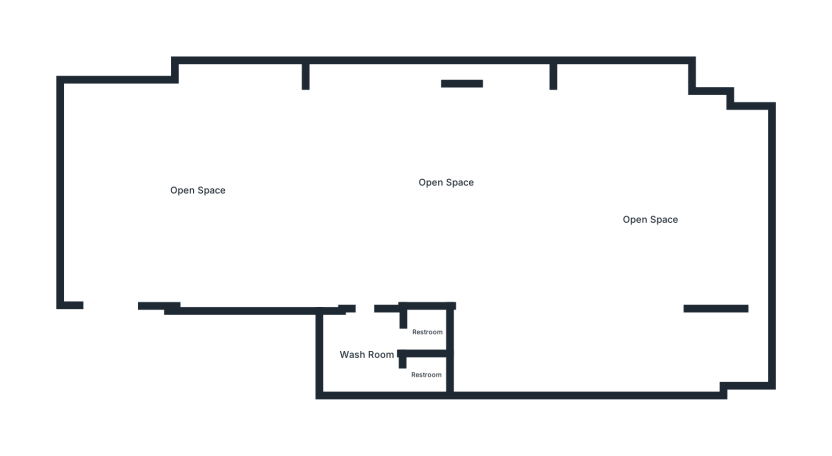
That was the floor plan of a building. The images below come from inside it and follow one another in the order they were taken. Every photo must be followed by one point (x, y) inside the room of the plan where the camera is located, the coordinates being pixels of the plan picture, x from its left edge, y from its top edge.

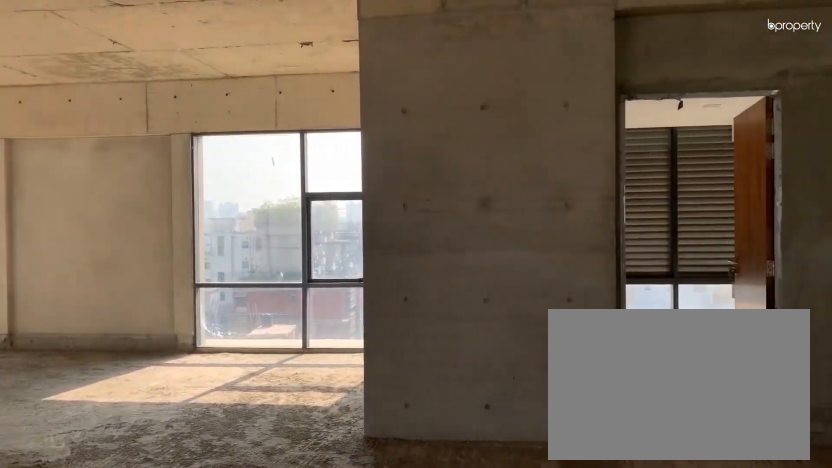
(448, 182)
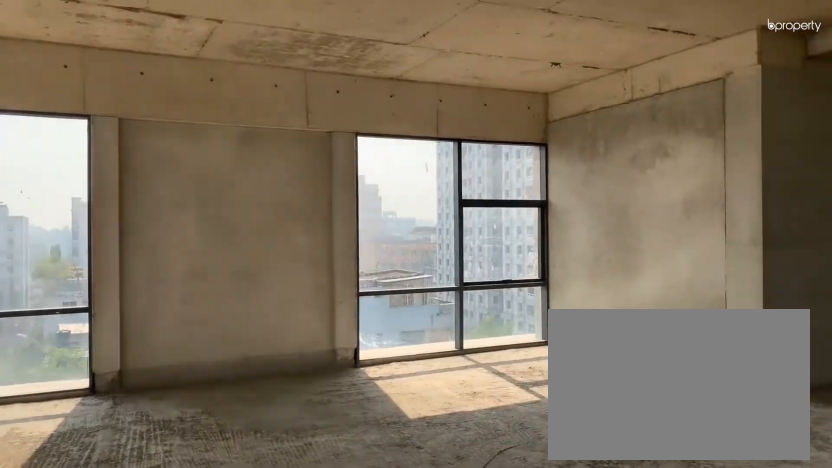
(653, 219)
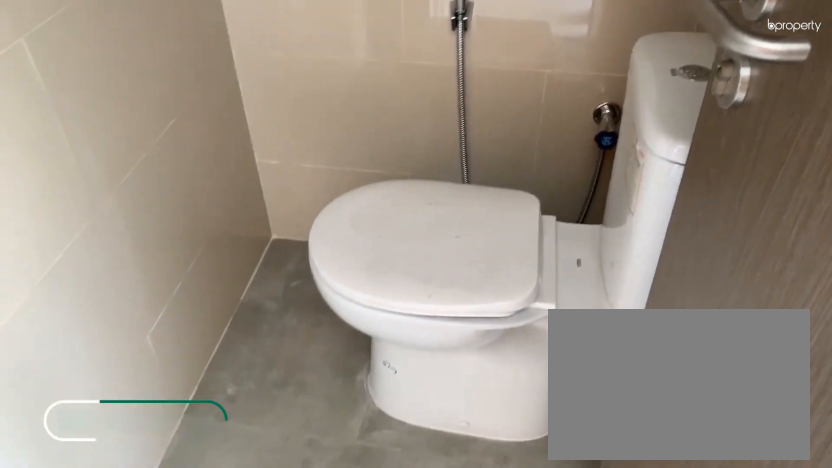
(426, 333)
